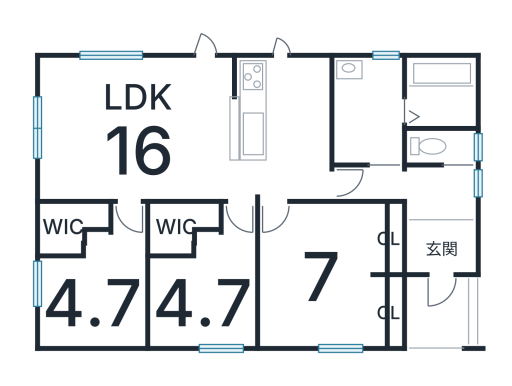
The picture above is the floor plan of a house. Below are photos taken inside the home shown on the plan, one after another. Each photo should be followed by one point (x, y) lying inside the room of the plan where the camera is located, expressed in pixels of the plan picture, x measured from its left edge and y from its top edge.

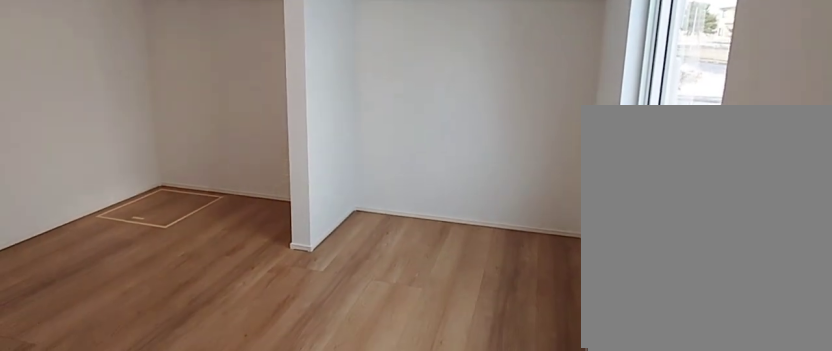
(323, 273)
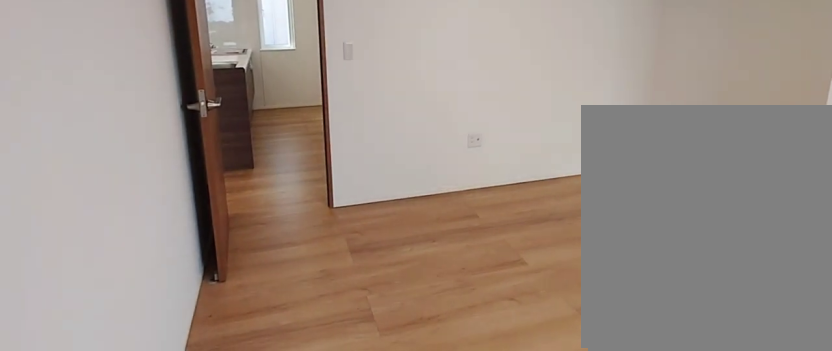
(323, 273)
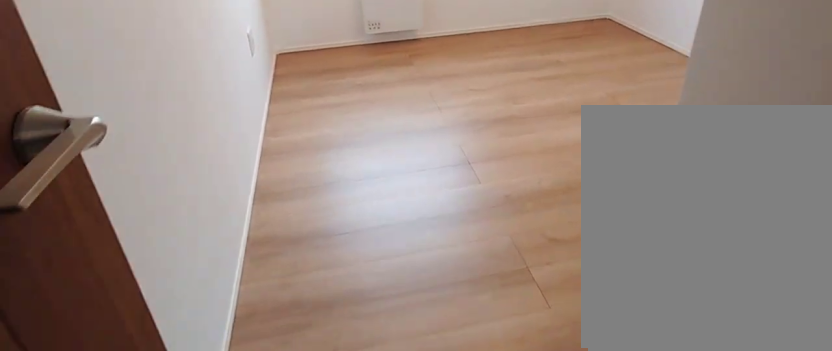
(205, 295)
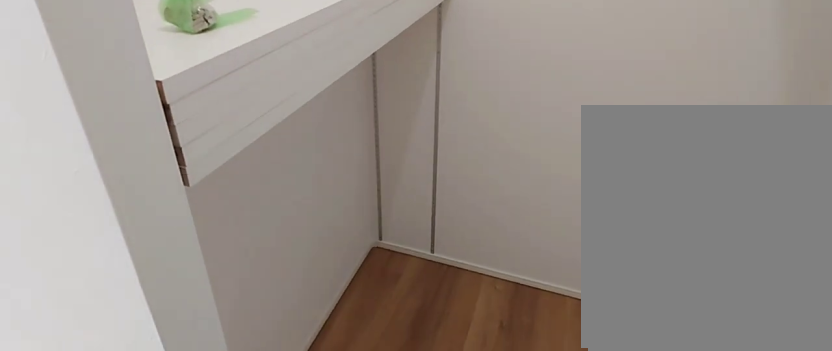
(180, 220)
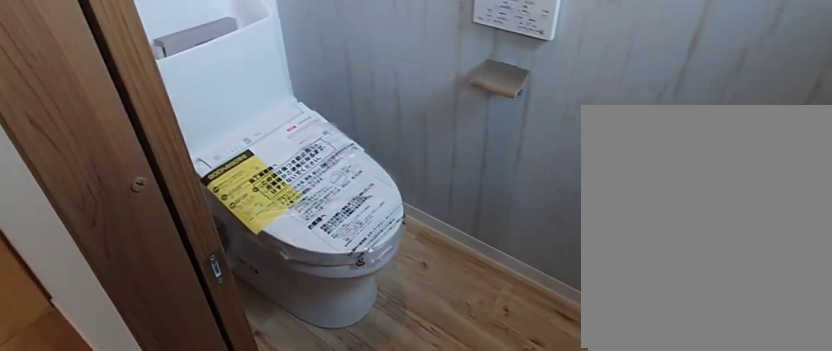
(445, 148)
